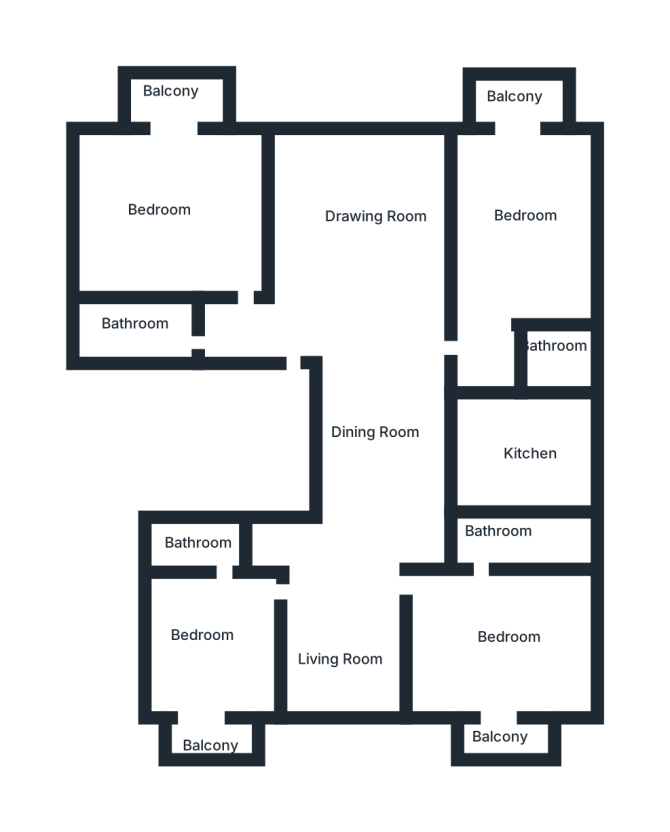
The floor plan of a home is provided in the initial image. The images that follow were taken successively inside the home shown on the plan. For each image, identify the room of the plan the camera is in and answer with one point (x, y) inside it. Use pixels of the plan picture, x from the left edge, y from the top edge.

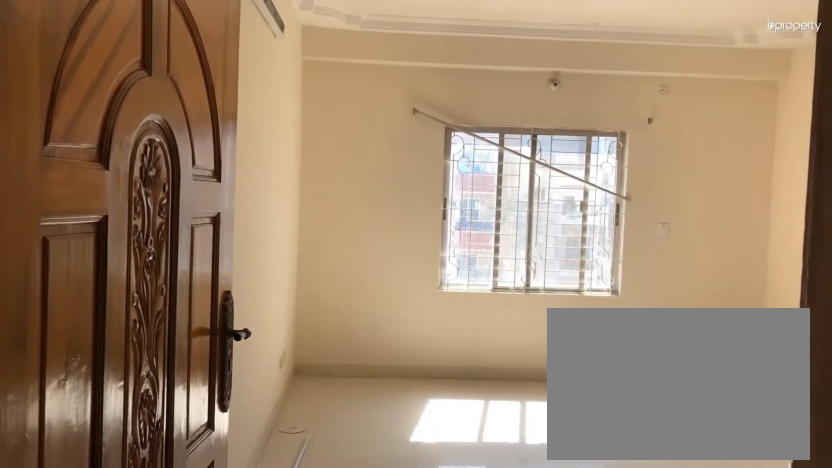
(380, 323)
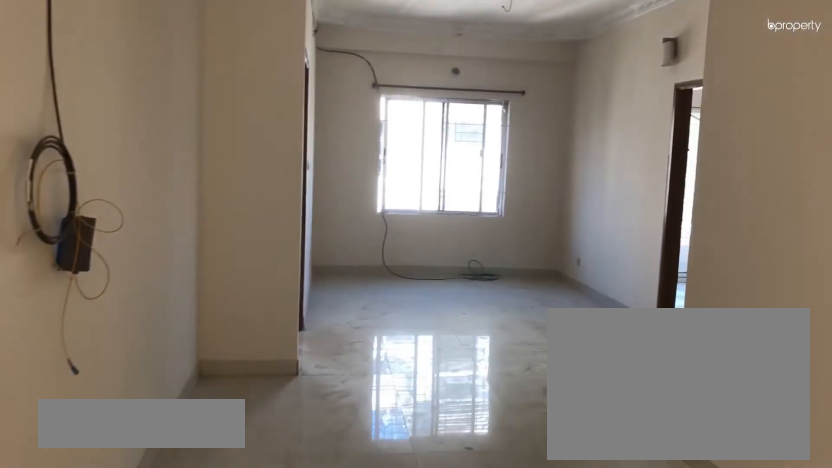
(378, 438)
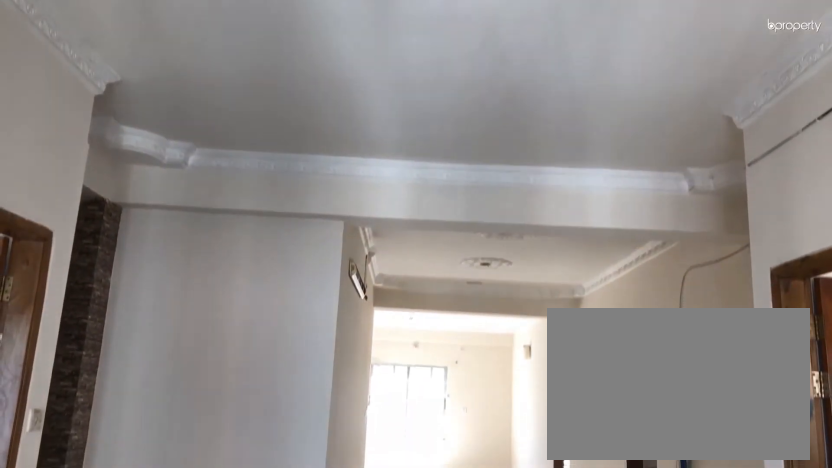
(357, 571)
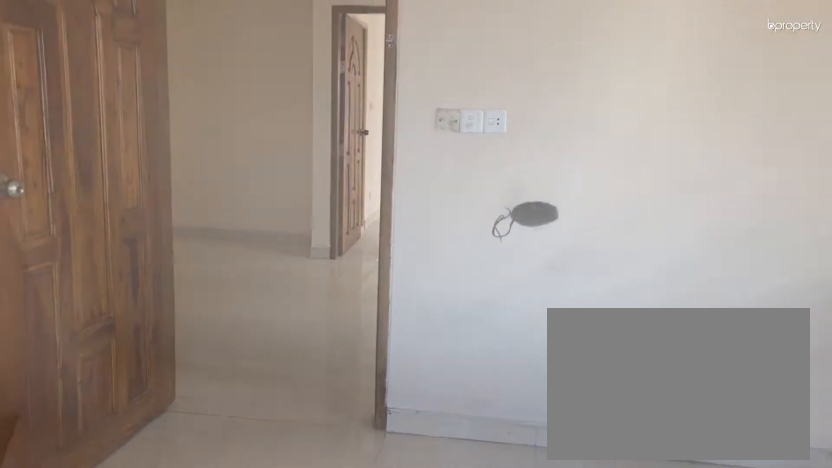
(217, 650)
